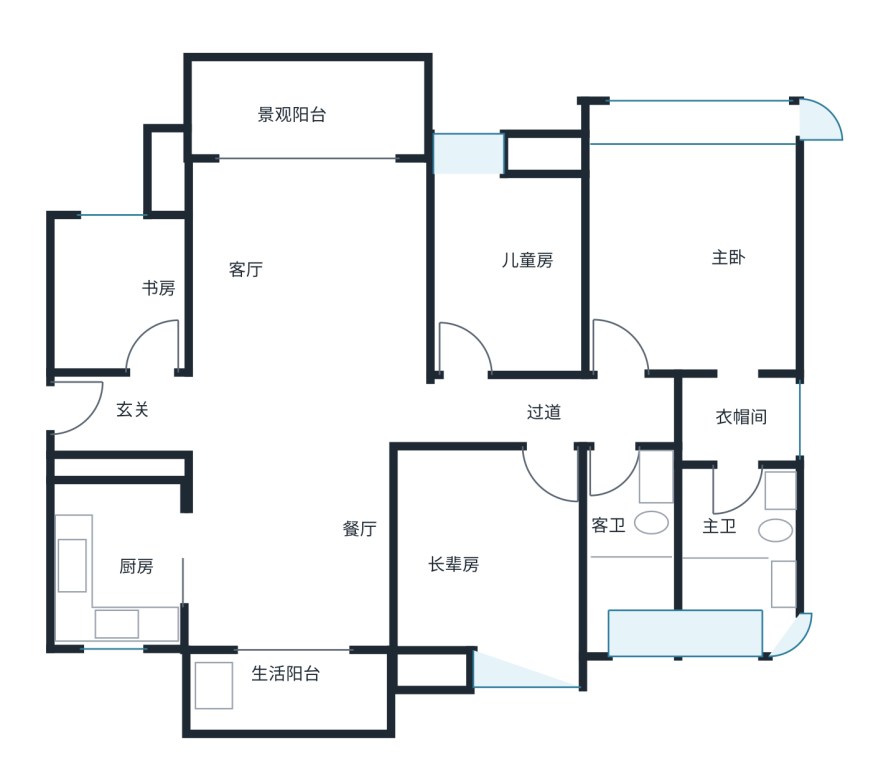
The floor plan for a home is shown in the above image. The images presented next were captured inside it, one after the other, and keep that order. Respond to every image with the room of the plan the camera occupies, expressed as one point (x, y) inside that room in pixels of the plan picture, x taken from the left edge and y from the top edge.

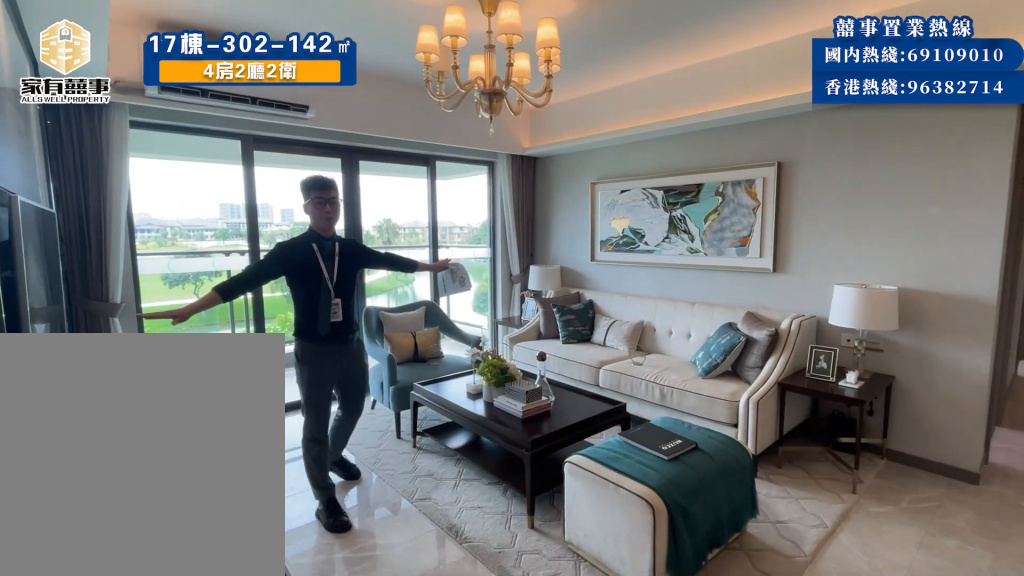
(289, 303)
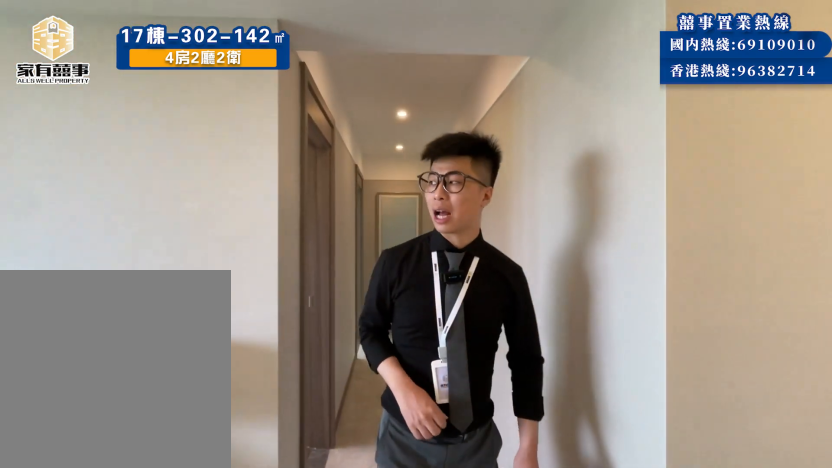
(427, 416)
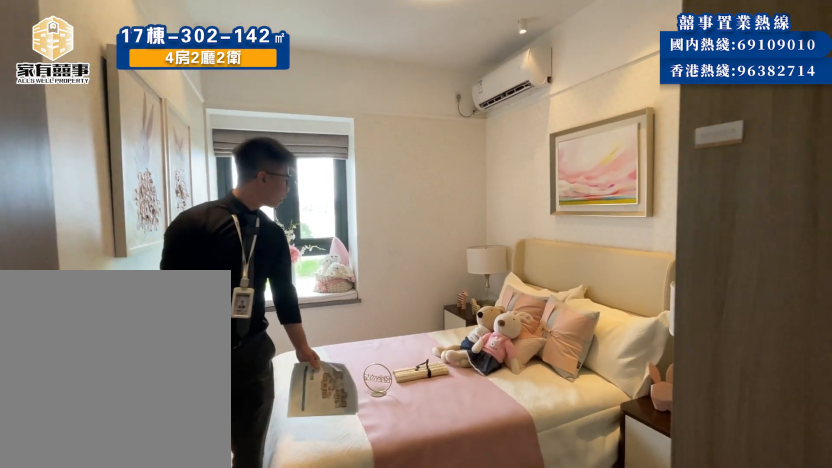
(507, 274)
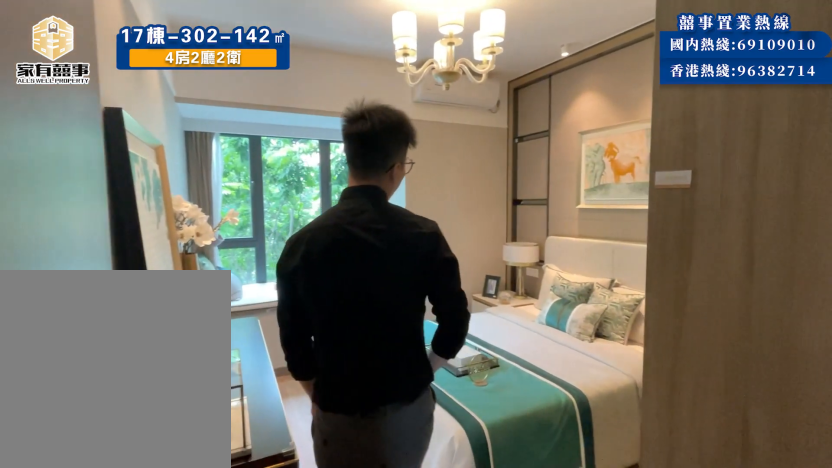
(498, 565)
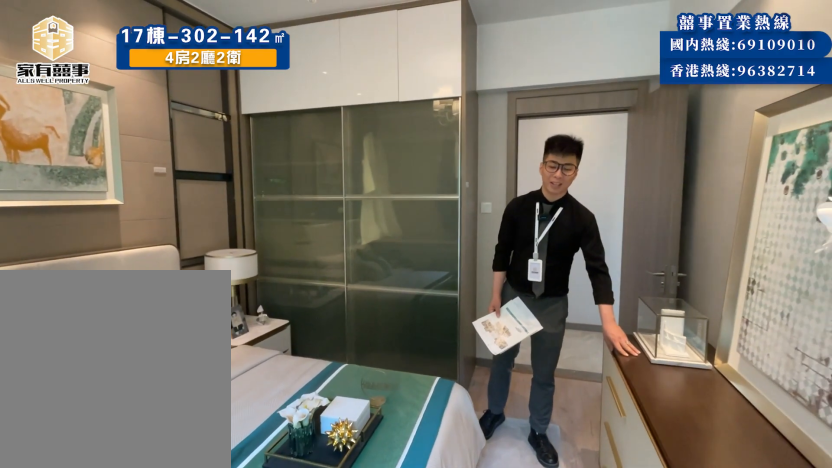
(499, 567)
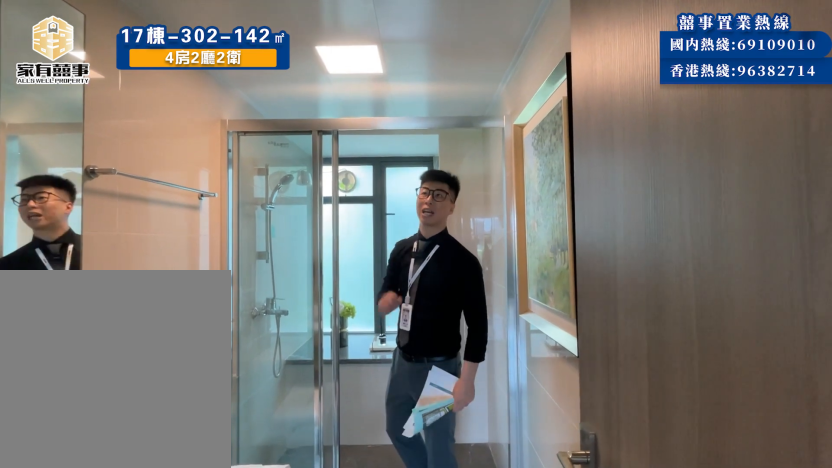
(634, 562)
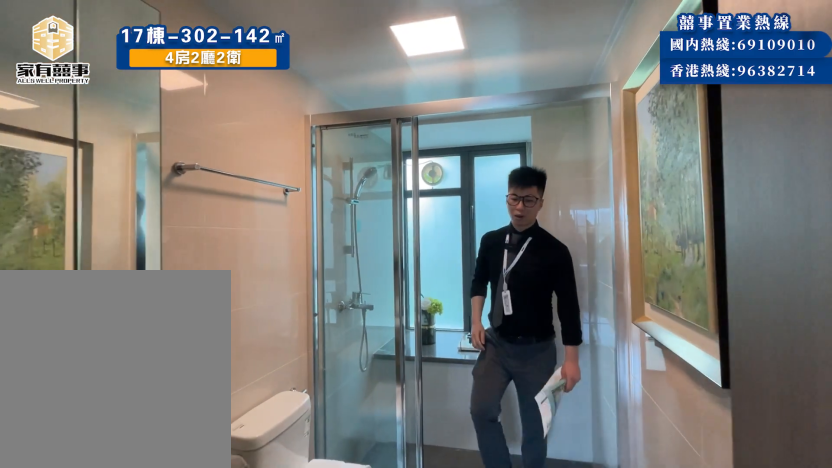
(634, 560)
